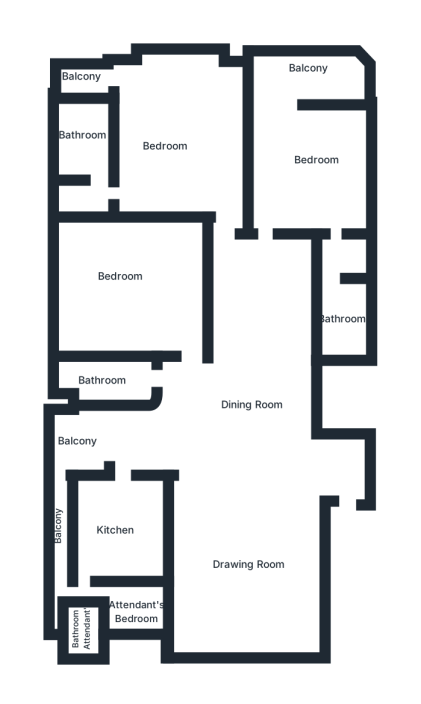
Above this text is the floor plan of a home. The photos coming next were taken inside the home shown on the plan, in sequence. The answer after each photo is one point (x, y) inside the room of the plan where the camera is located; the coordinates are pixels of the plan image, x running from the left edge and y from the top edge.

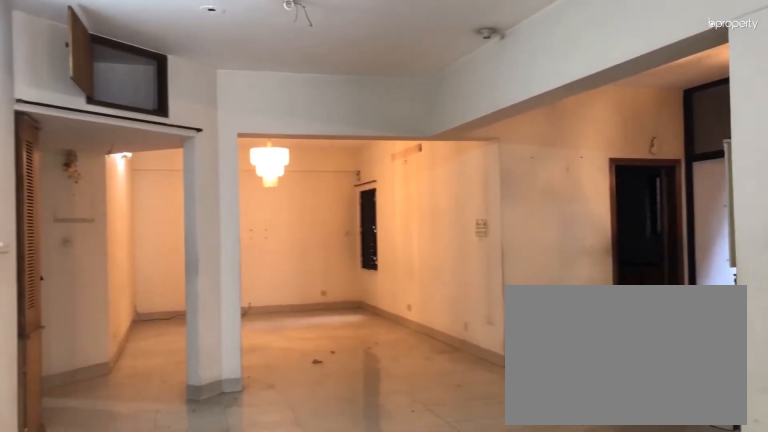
(243, 420)
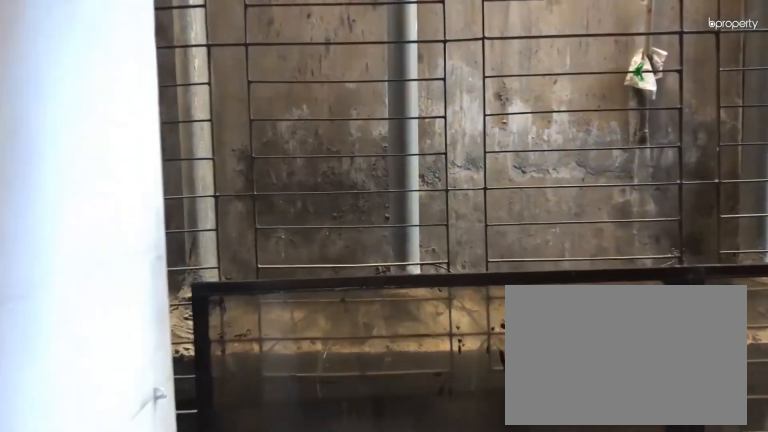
(89, 445)
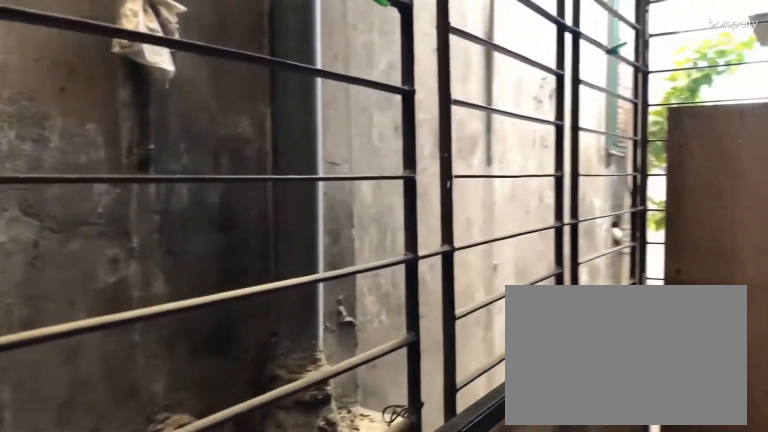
(89, 445)
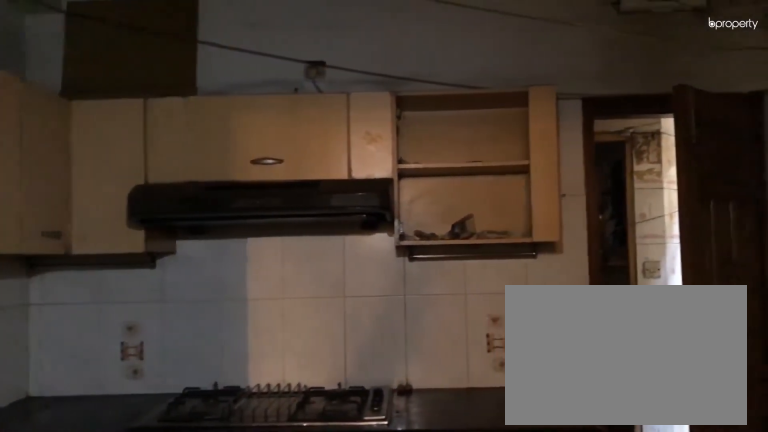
(118, 530)
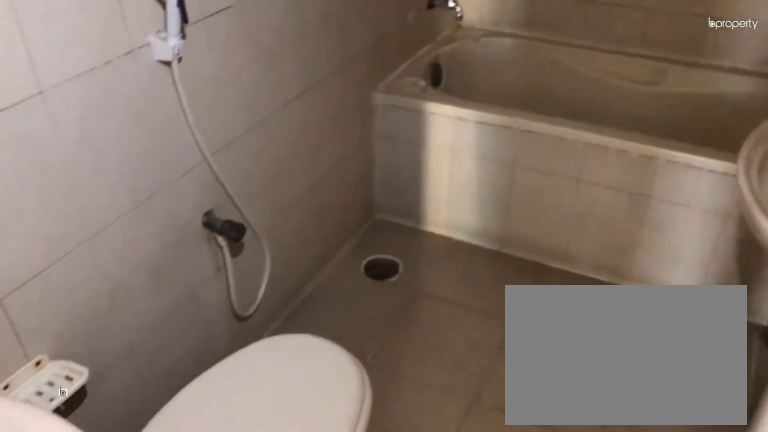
(338, 314)
